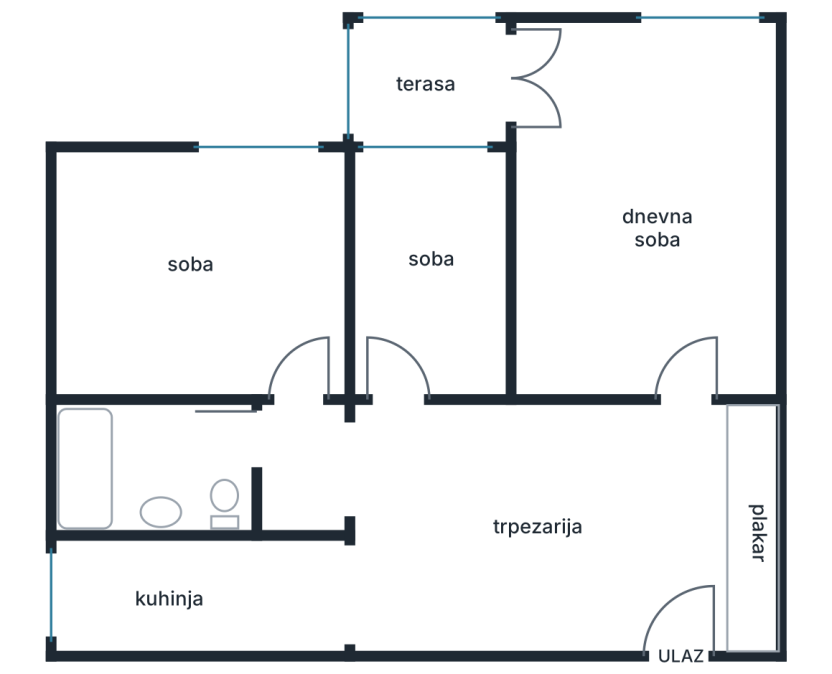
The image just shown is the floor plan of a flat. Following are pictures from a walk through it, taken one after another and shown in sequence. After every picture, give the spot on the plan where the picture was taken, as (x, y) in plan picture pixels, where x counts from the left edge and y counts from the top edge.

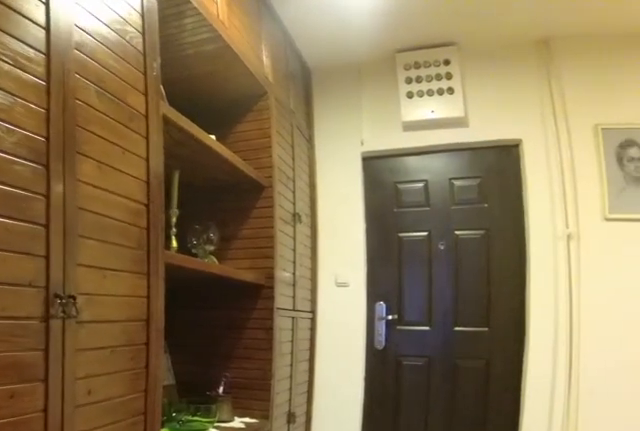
(692, 321)
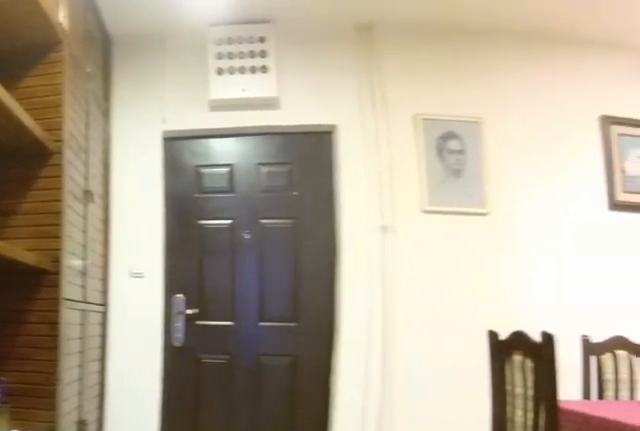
(696, 377)
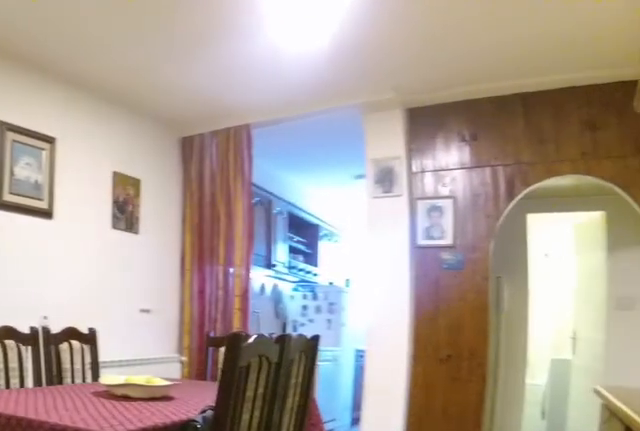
(693, 421)
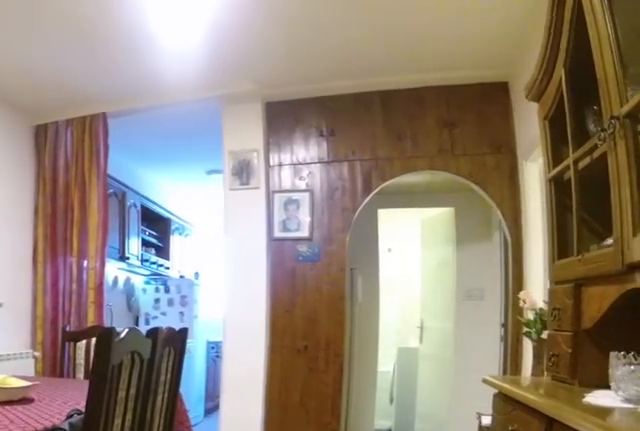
(664, 428)
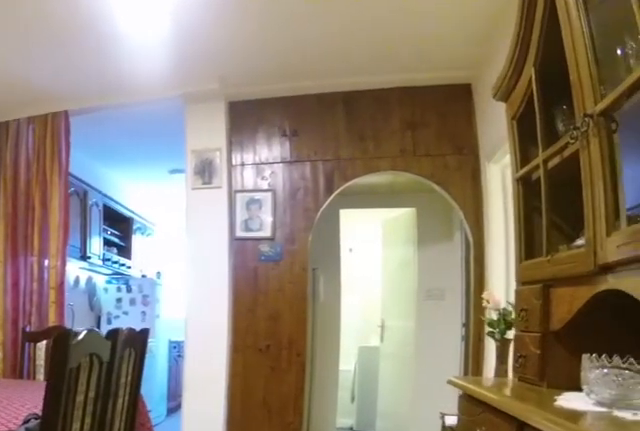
(656, 429)
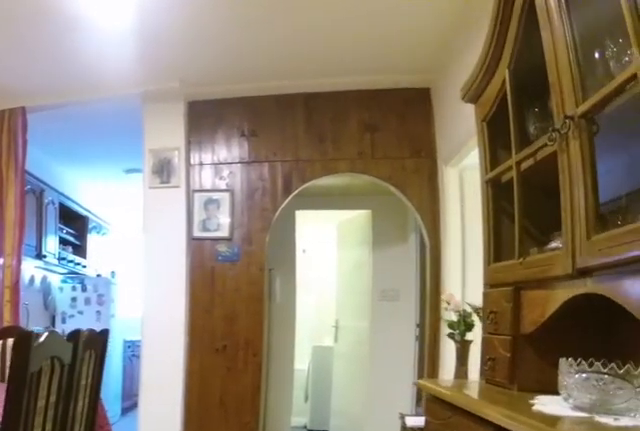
(651, 428)
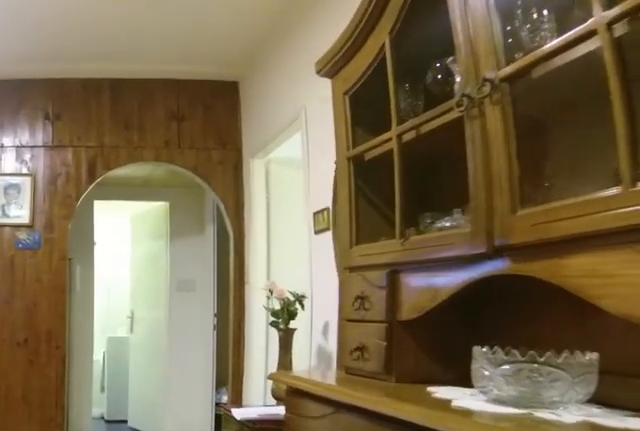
(623, 430)
